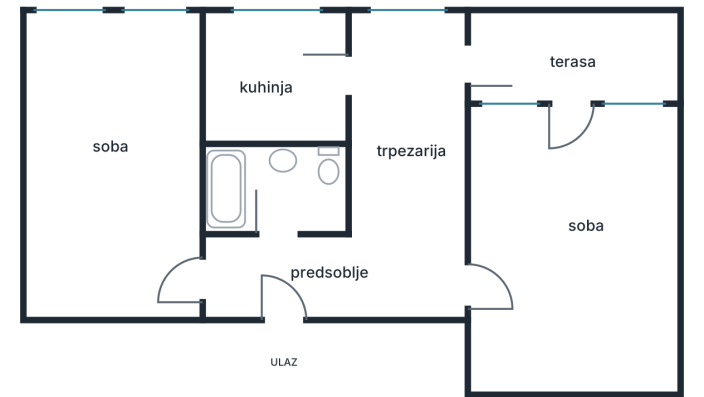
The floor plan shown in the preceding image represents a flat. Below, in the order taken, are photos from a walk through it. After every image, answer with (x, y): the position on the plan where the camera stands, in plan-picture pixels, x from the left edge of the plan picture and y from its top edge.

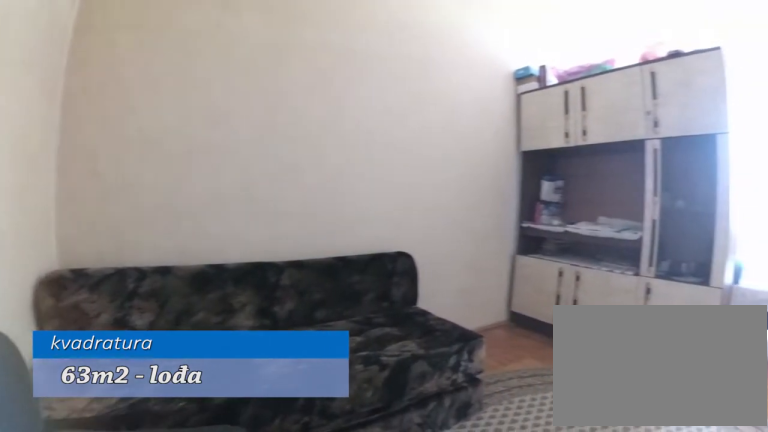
(182, 284)
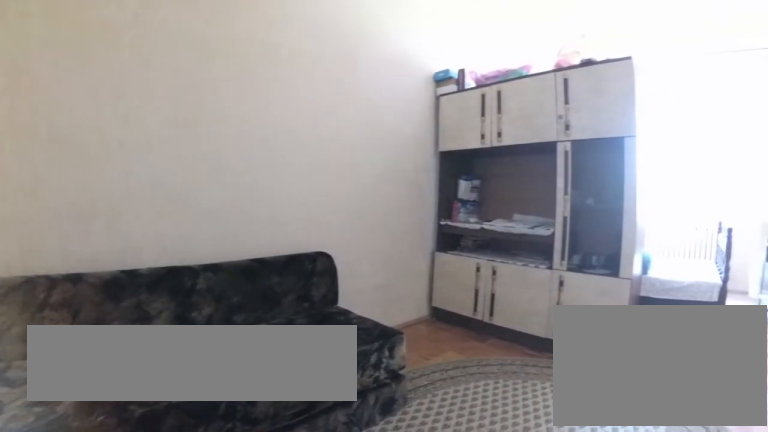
(179, 289)
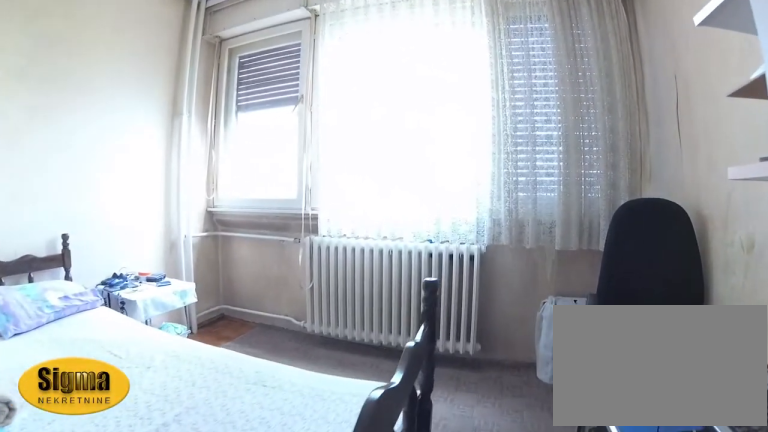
(165, 163)
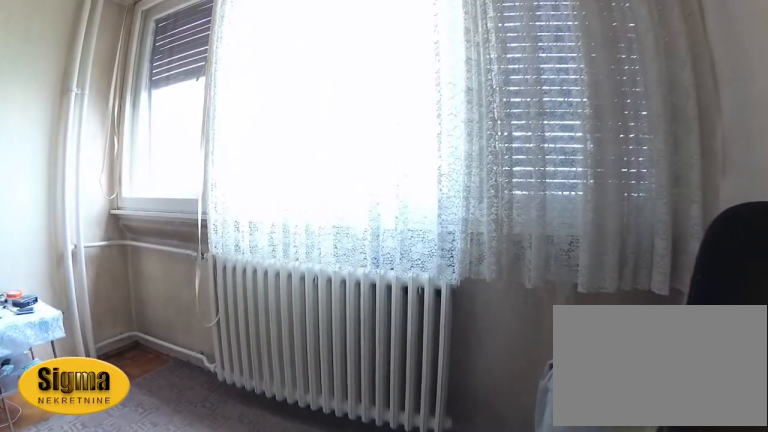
(170, 105)
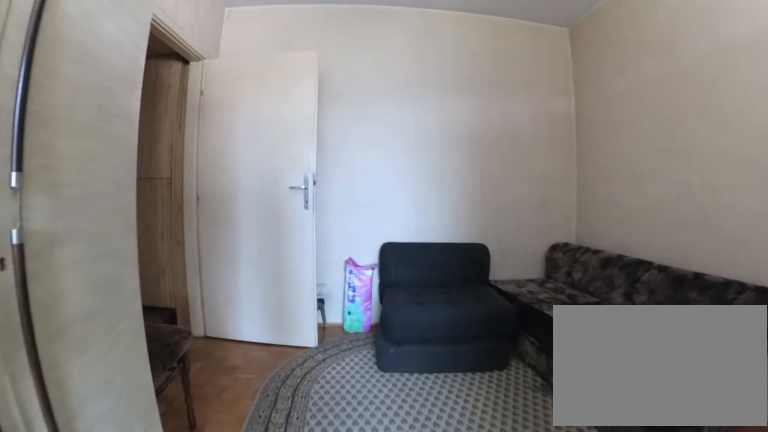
(159, 155)
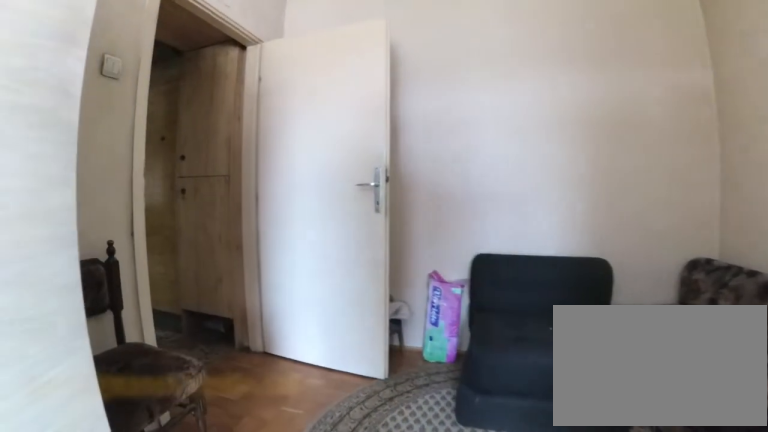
(157, 179)
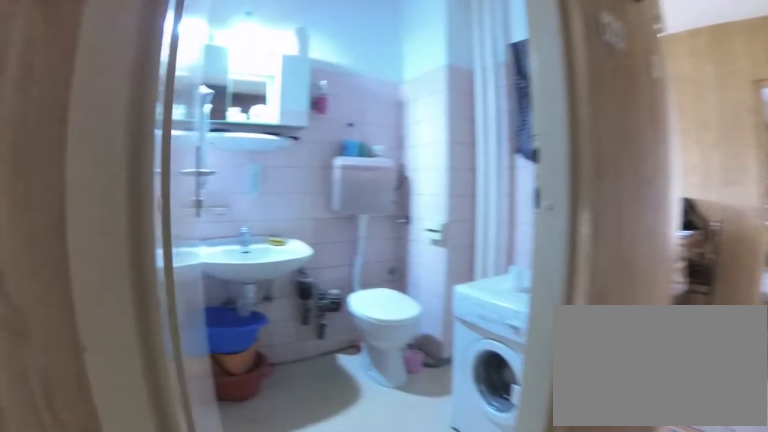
(261, 279)
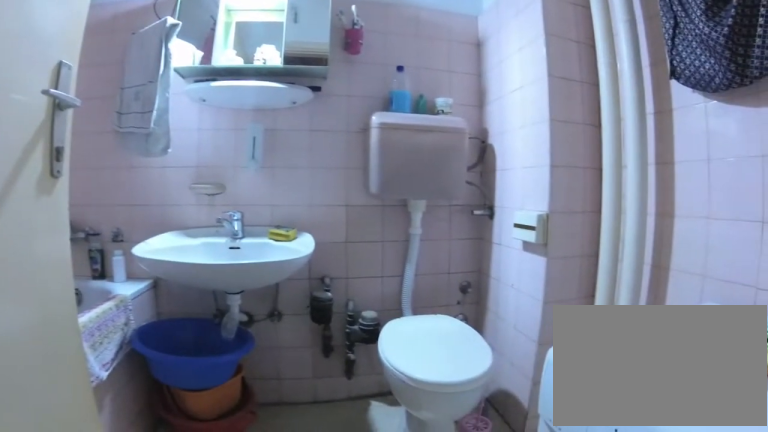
(269, 244)
